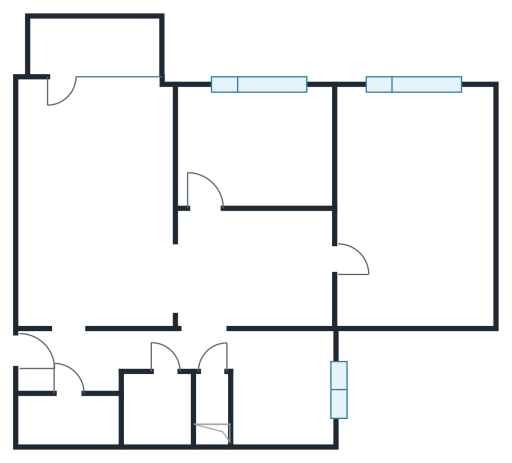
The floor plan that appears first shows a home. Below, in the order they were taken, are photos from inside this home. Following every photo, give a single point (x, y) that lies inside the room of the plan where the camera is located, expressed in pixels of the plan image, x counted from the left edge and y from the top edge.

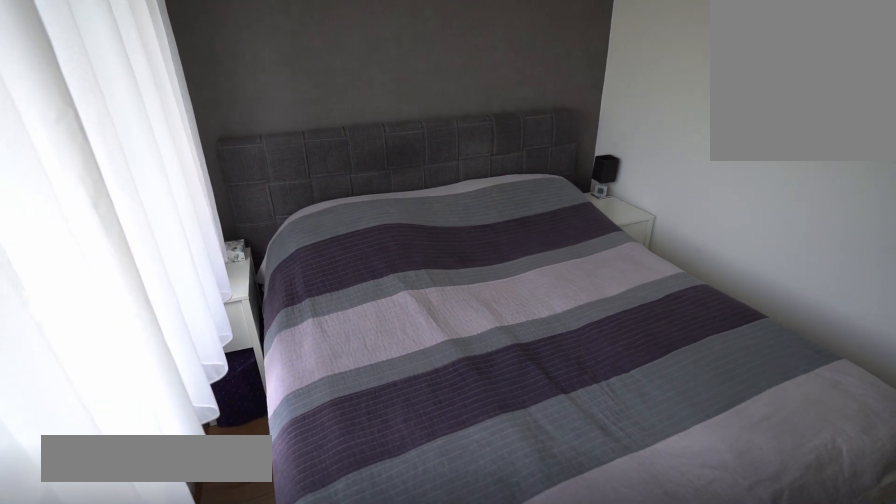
(263, 142)
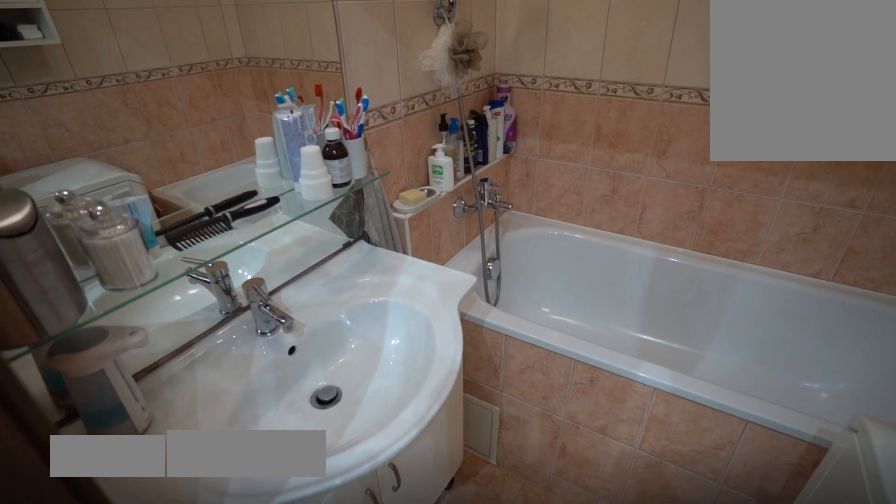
(147, 401)
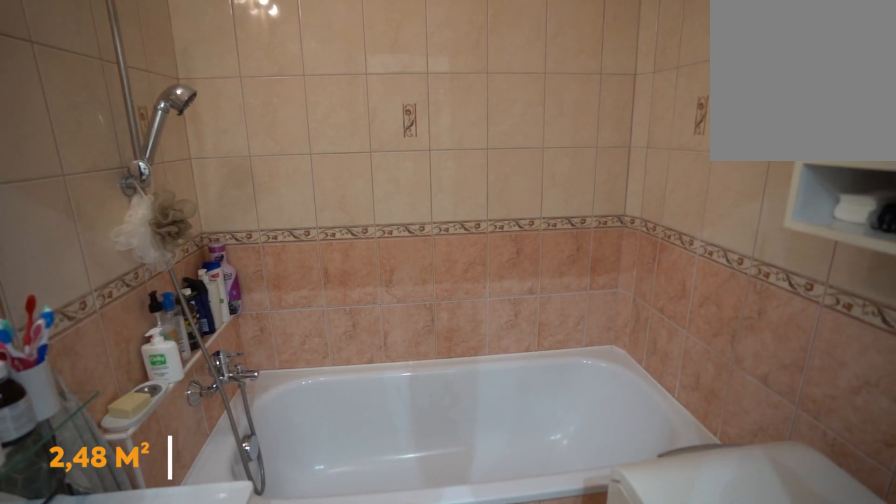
(147, 401)
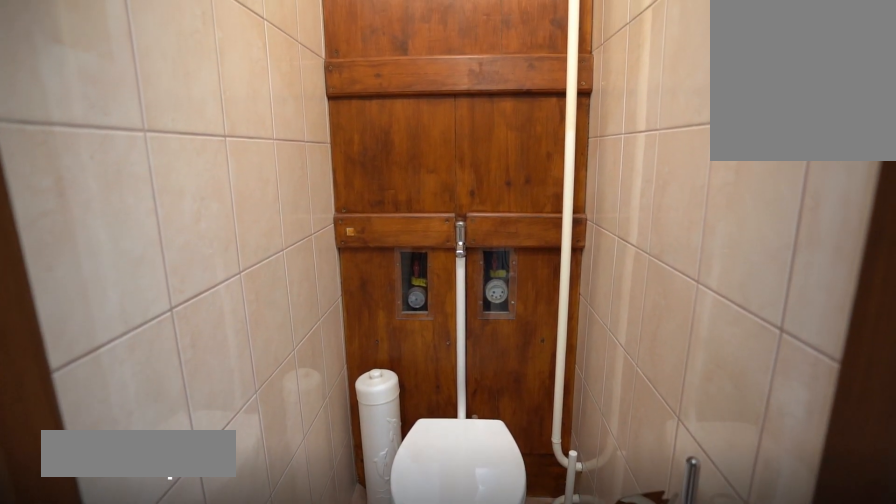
(212, 401)
